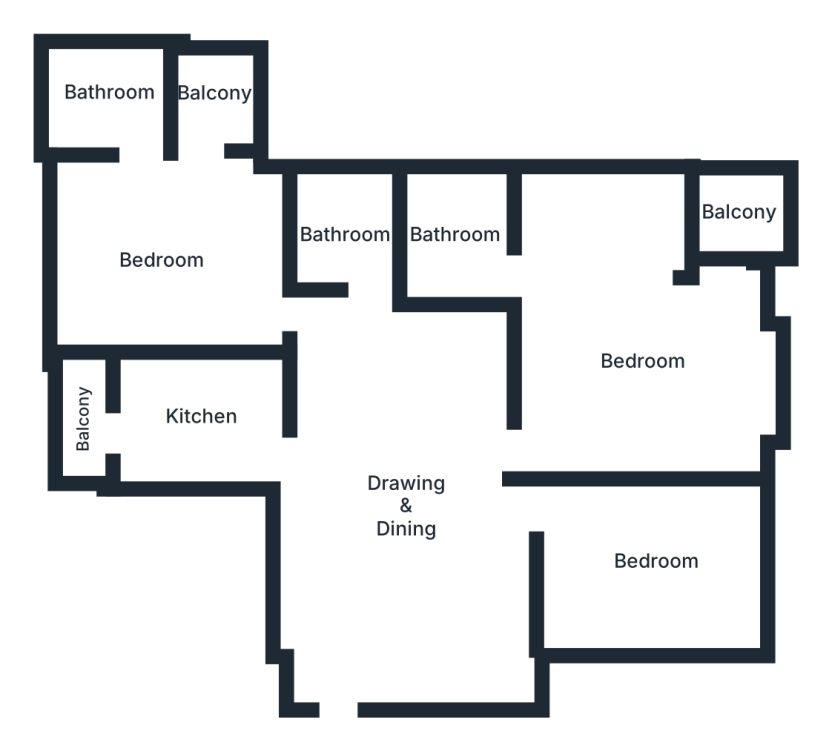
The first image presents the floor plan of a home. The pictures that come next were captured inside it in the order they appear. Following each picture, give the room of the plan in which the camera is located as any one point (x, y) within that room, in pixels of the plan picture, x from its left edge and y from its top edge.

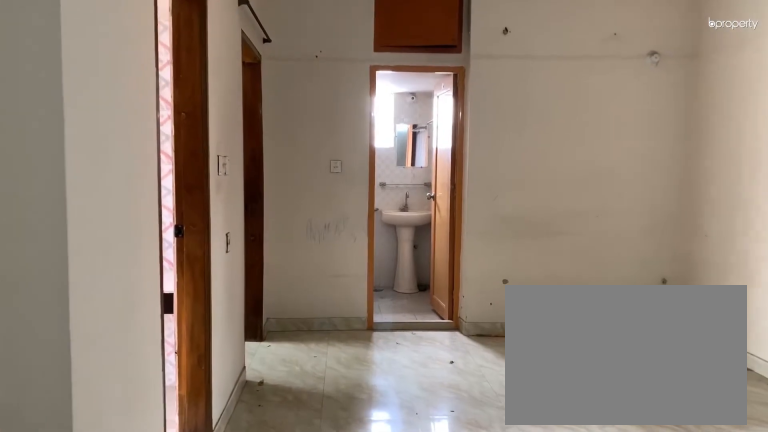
(410, 515)
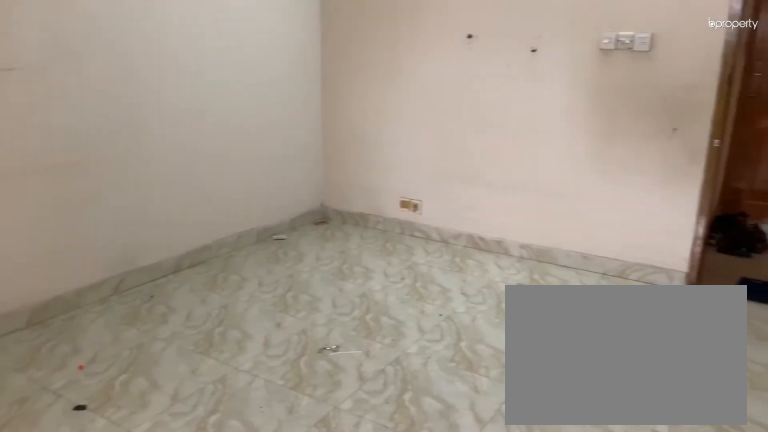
(409, 515)
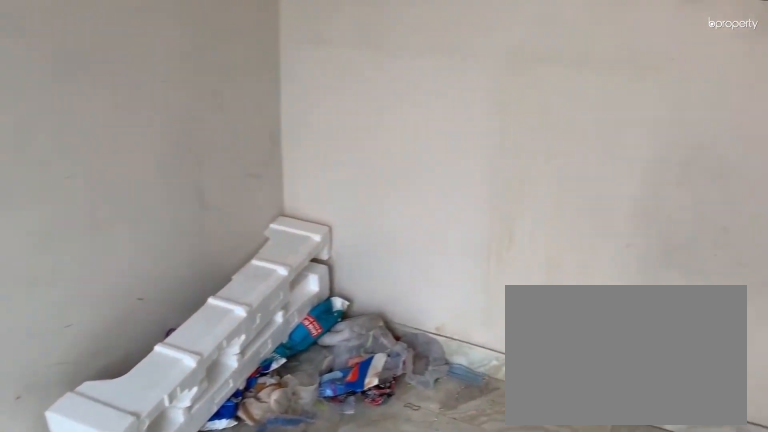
(658, 557)
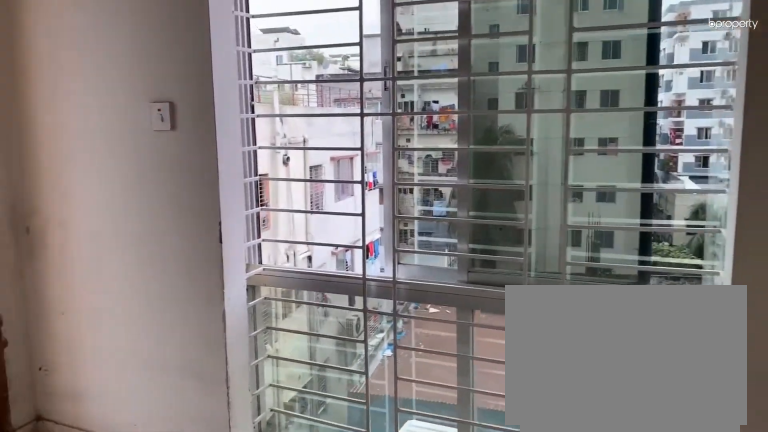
(642, 368)
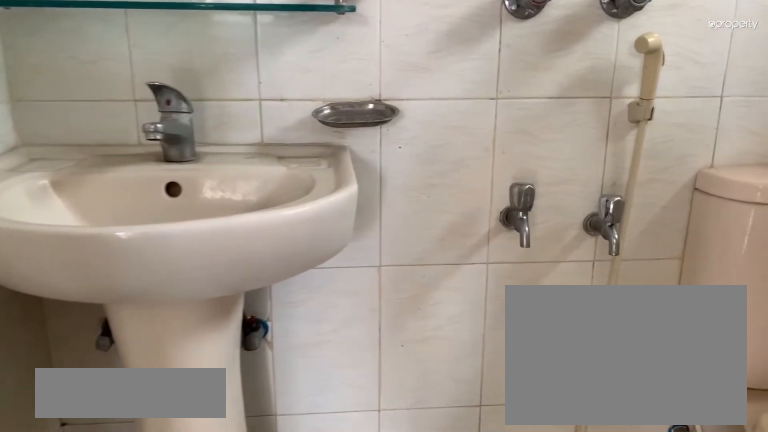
(459, 234)
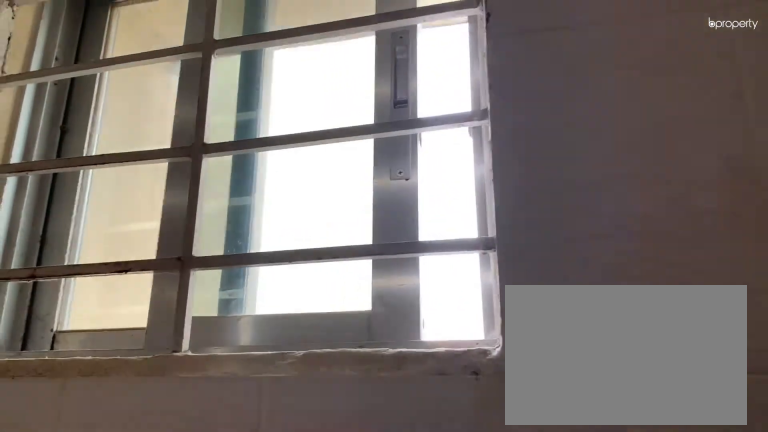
(459, 234)
